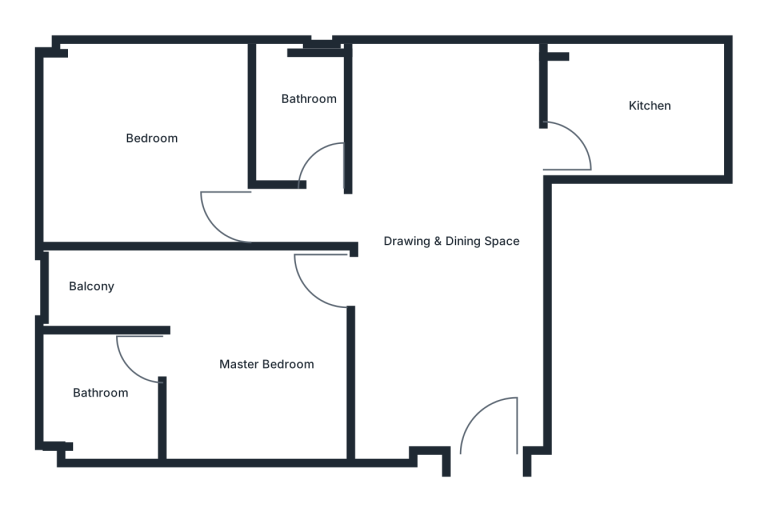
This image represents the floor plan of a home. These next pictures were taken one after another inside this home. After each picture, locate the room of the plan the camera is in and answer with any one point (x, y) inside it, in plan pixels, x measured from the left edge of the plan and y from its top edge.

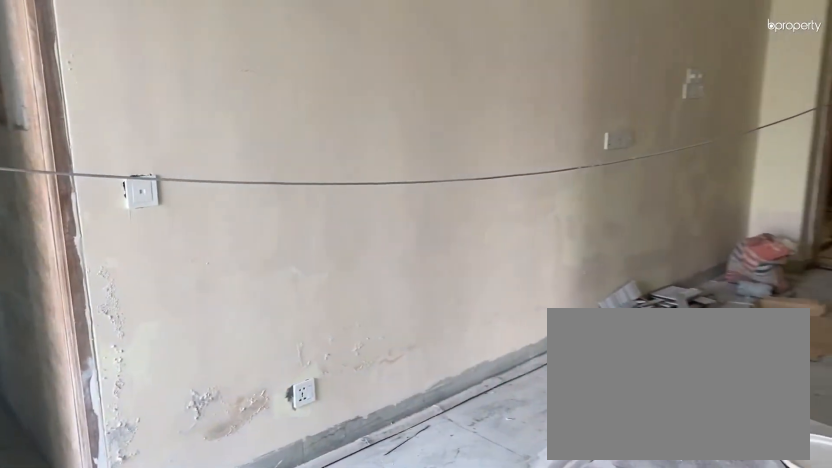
(459, 205)
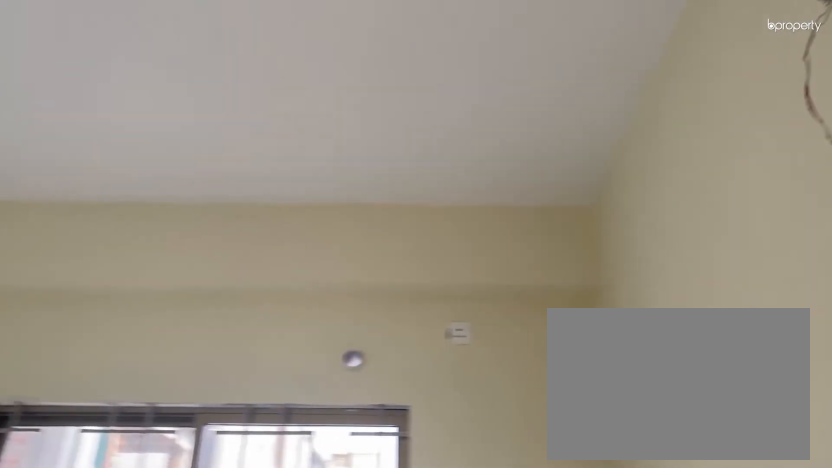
(144, 126)
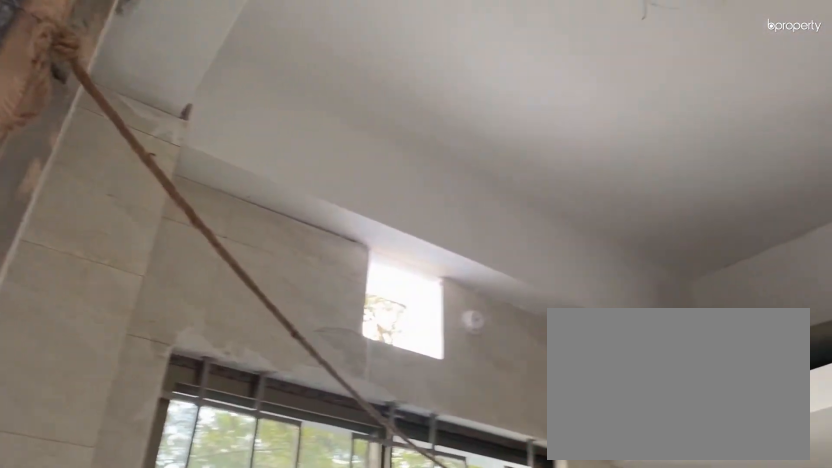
(627, 123)
